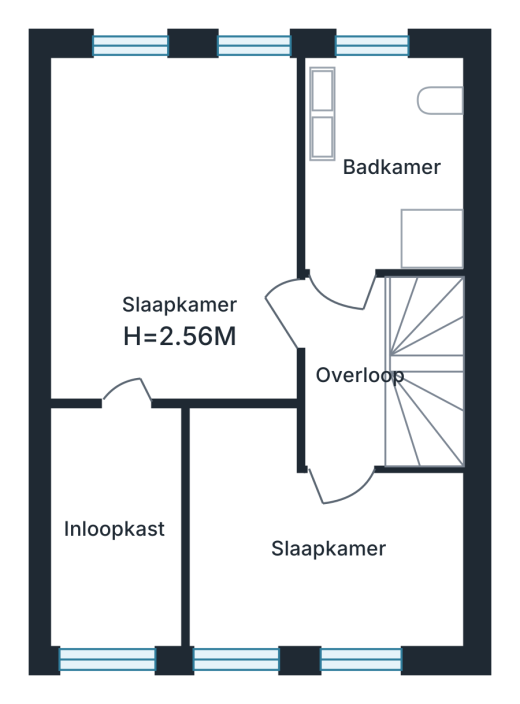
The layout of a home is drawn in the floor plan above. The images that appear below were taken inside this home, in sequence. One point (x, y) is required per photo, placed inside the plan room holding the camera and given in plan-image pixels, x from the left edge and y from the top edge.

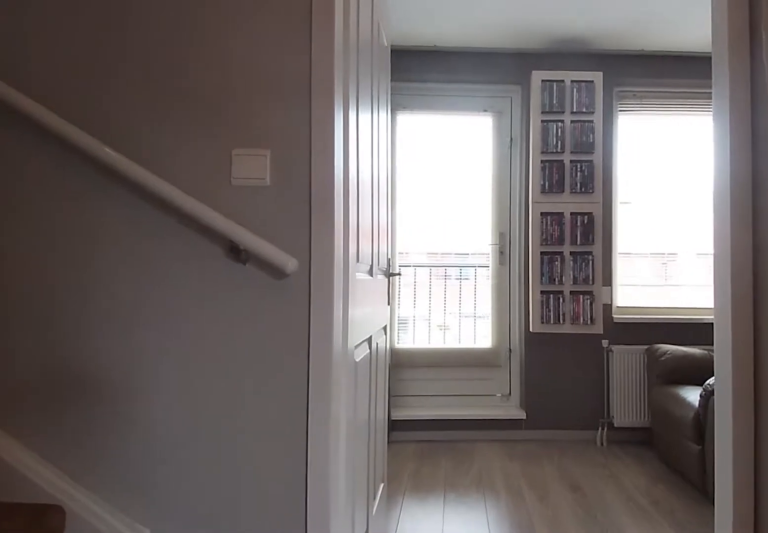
(344, 375)
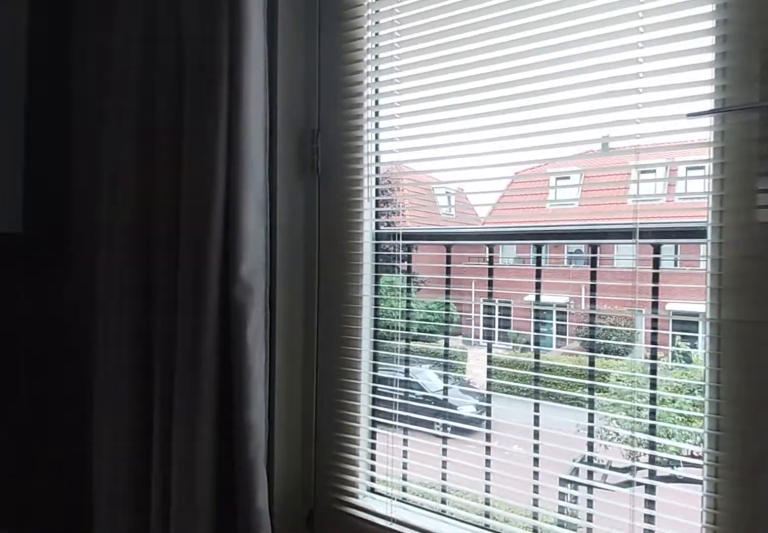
(338, 625)
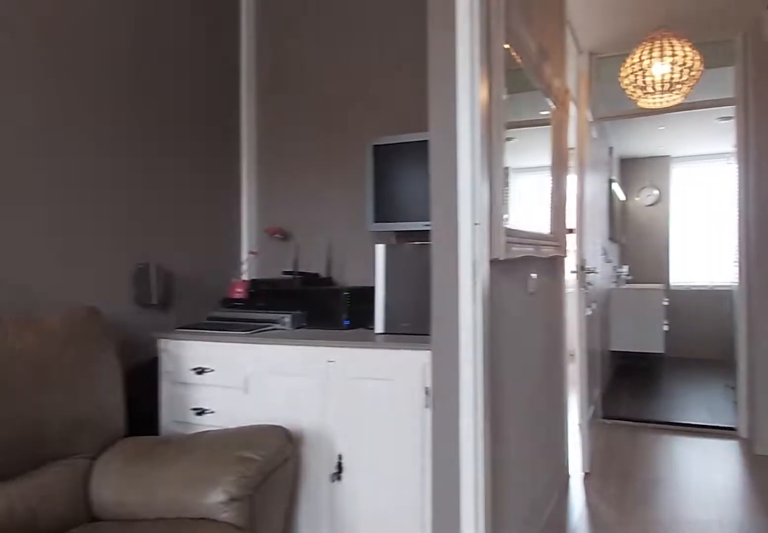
(338, 625)
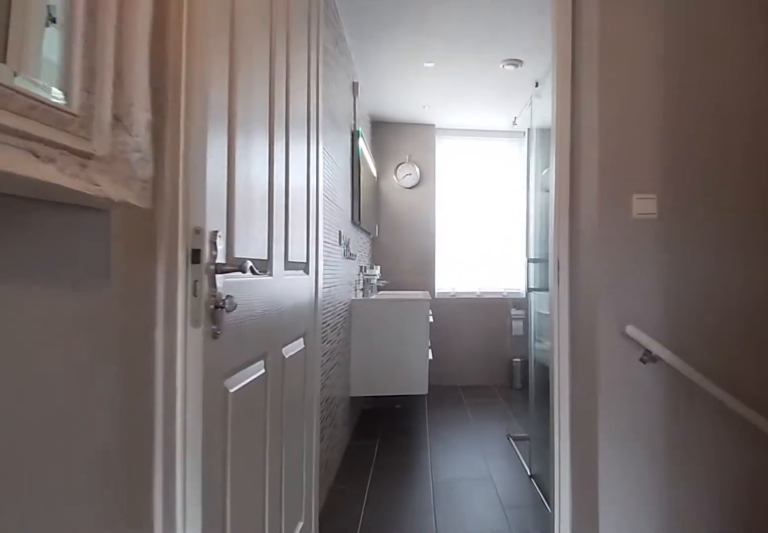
(344, 375)
